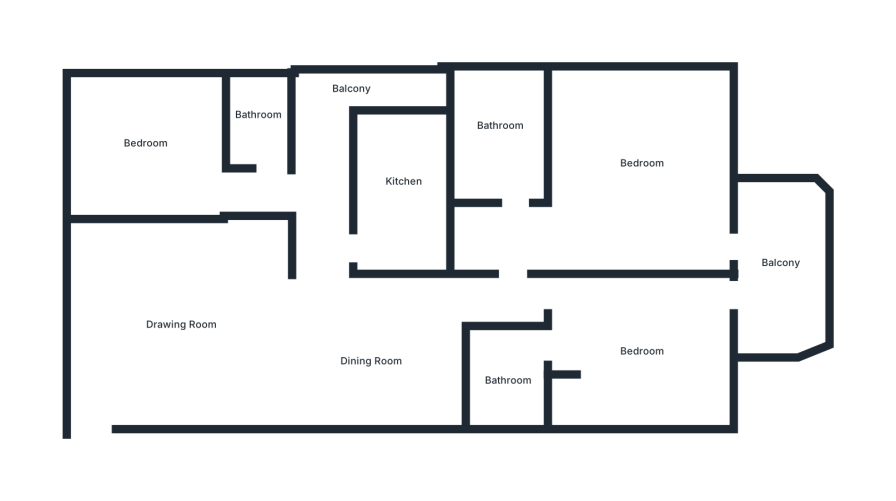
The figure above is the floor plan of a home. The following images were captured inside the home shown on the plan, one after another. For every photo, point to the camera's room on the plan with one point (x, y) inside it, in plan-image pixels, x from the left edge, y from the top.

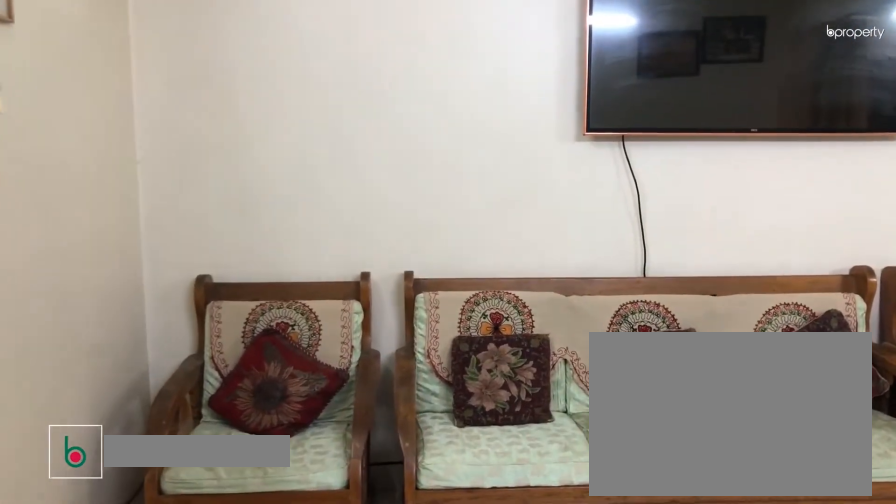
(134, 322)
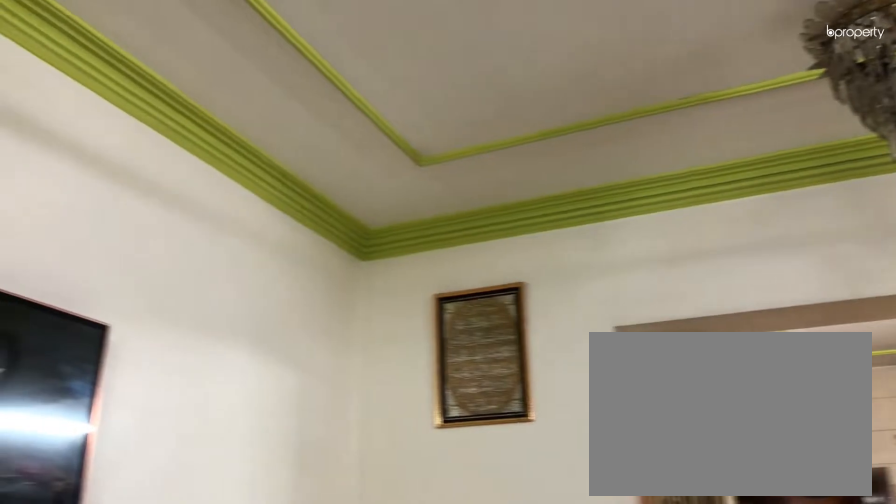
(183, 320)
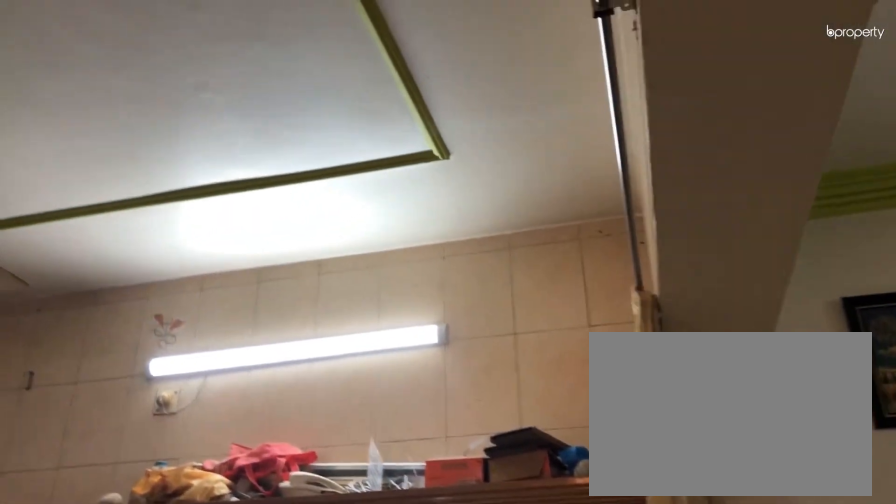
(376, 357)
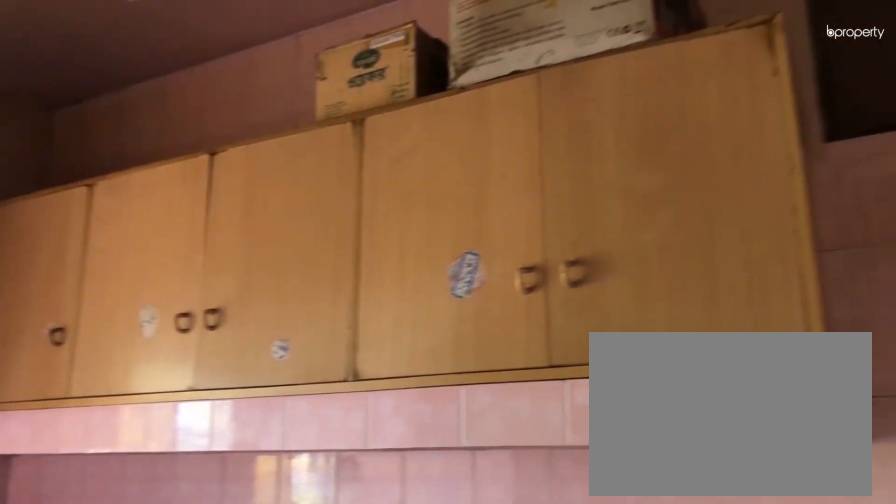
(399, 183)
